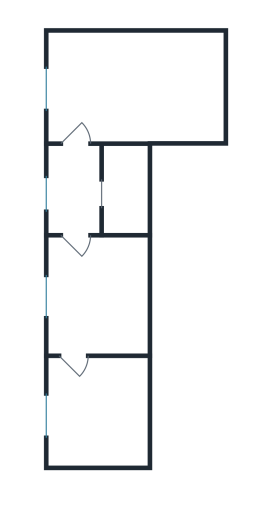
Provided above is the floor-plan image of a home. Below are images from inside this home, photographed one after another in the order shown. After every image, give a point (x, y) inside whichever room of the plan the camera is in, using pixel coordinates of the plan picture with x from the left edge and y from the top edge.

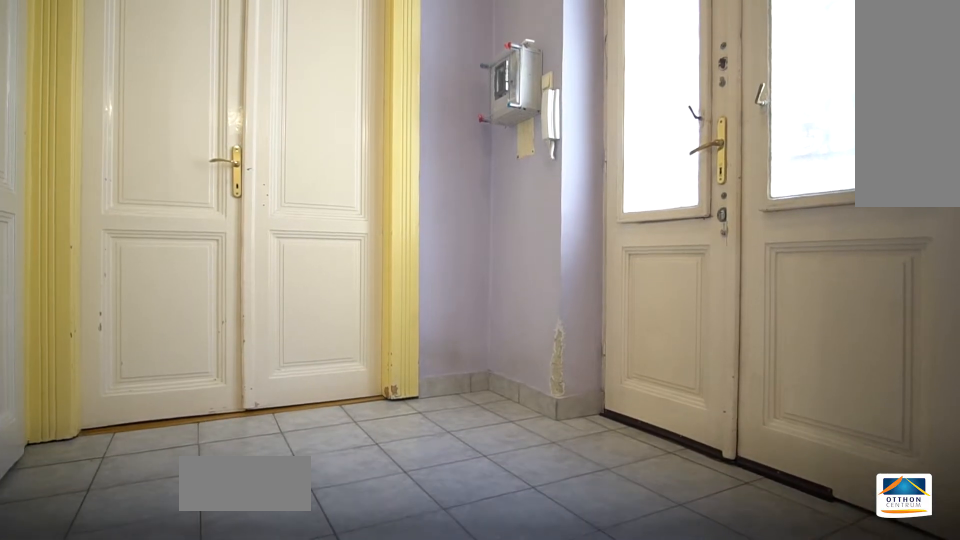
(76, 190)
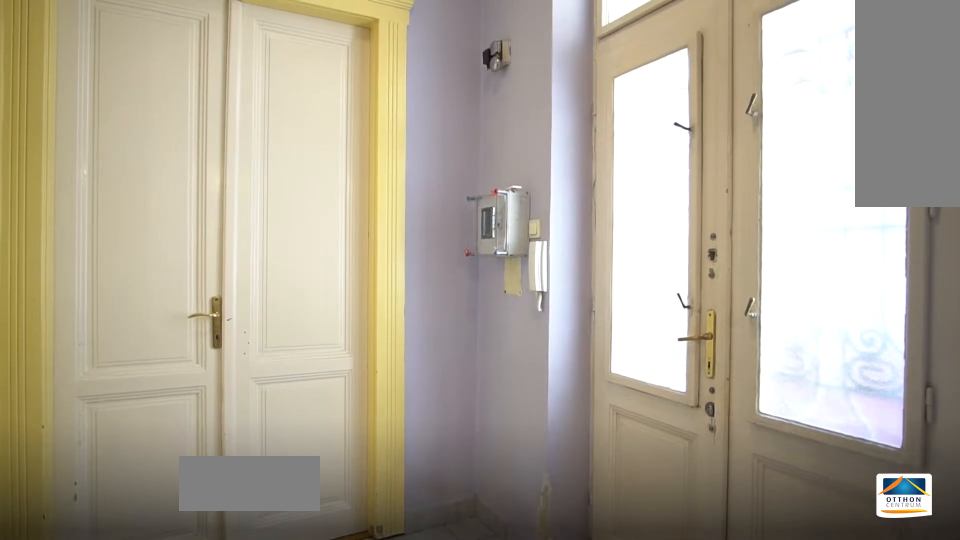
(77, 190)
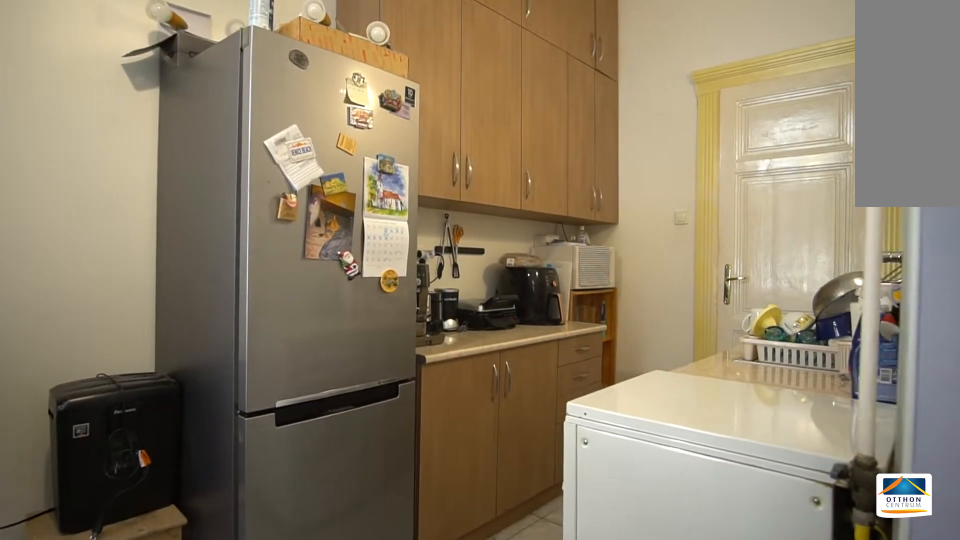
(146, 86)
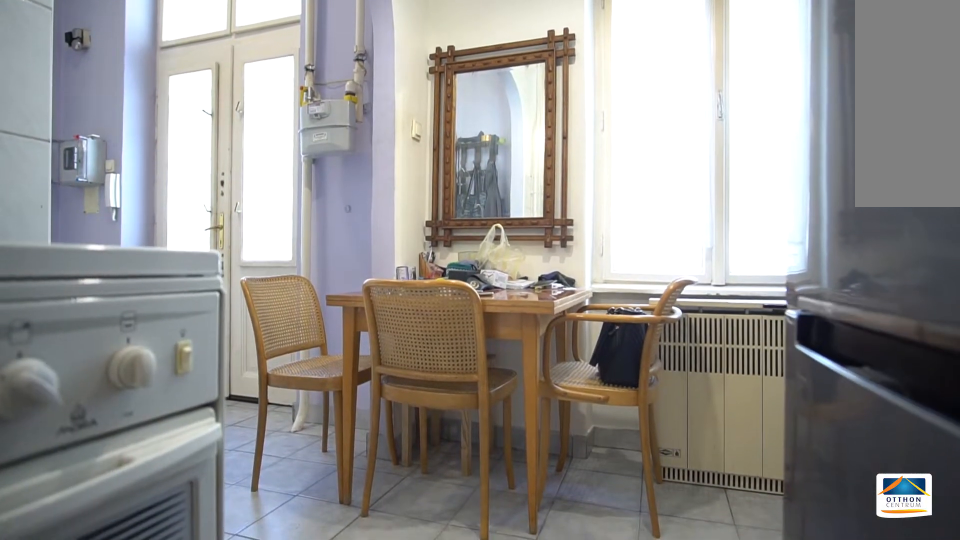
(146, 86)
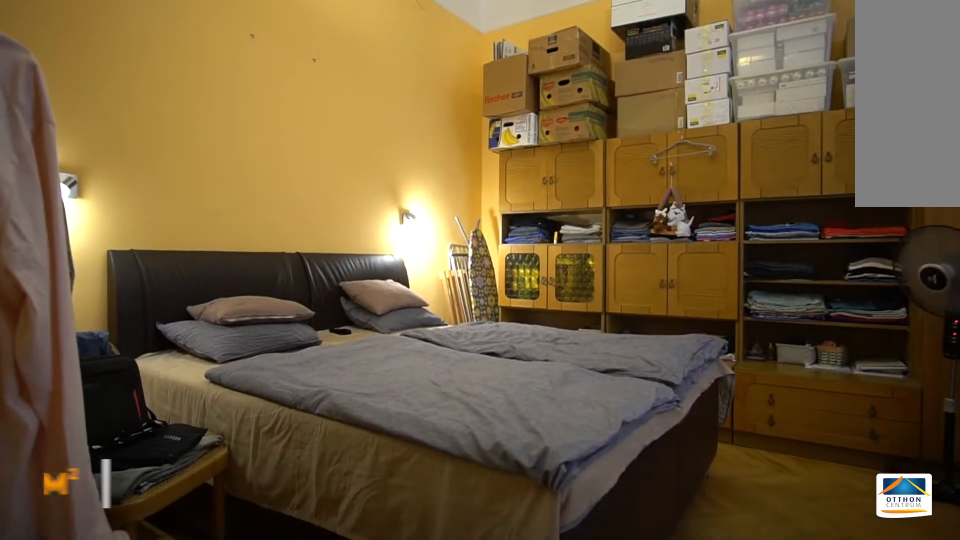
(105, 412)
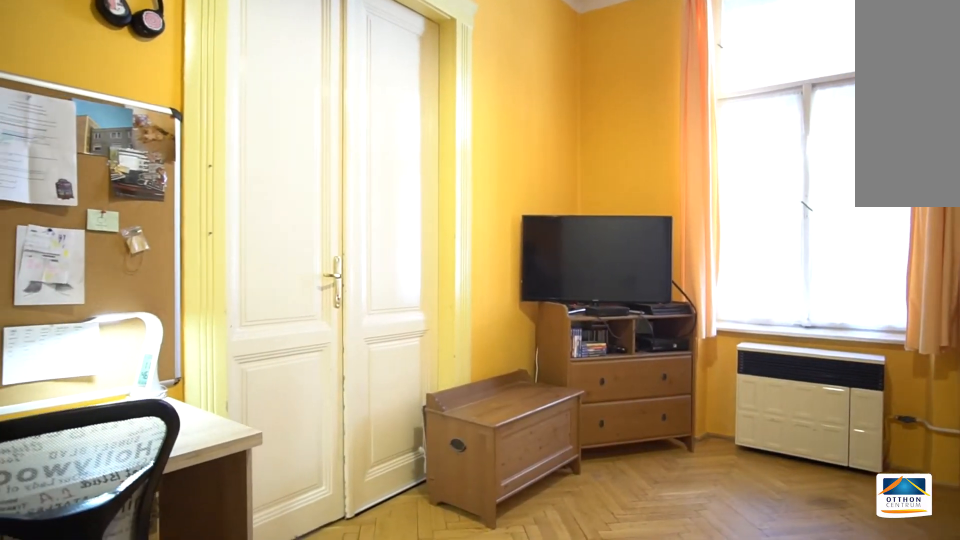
(105, 297)
